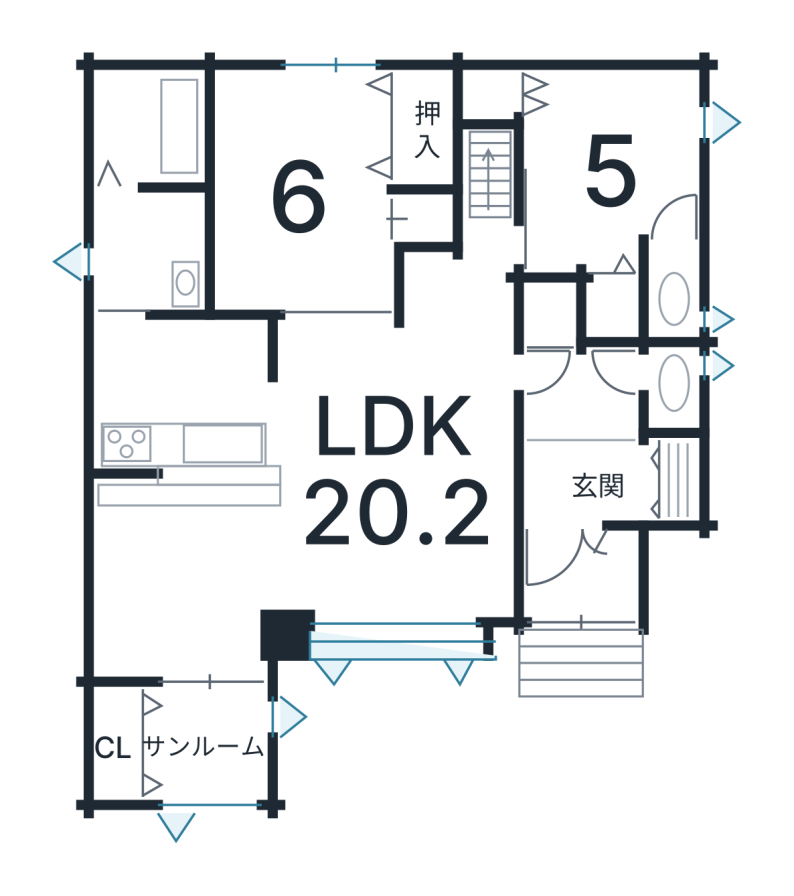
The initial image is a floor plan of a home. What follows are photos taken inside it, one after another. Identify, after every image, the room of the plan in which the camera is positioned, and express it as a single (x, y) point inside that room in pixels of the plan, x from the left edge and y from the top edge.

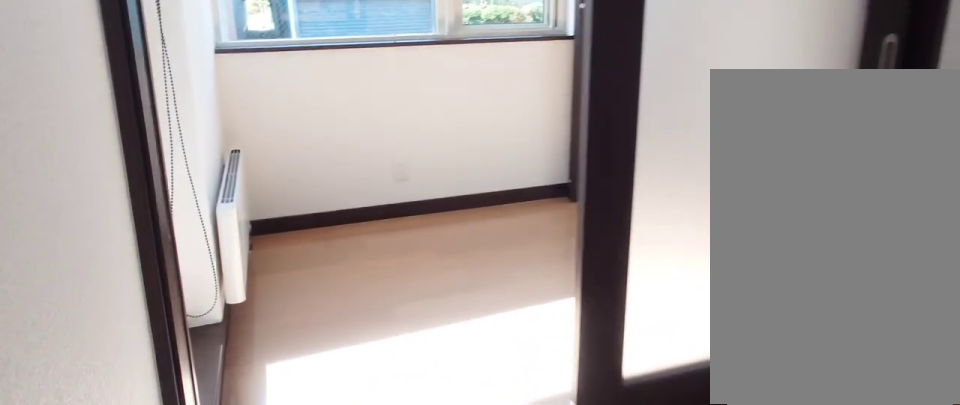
(192, 756)
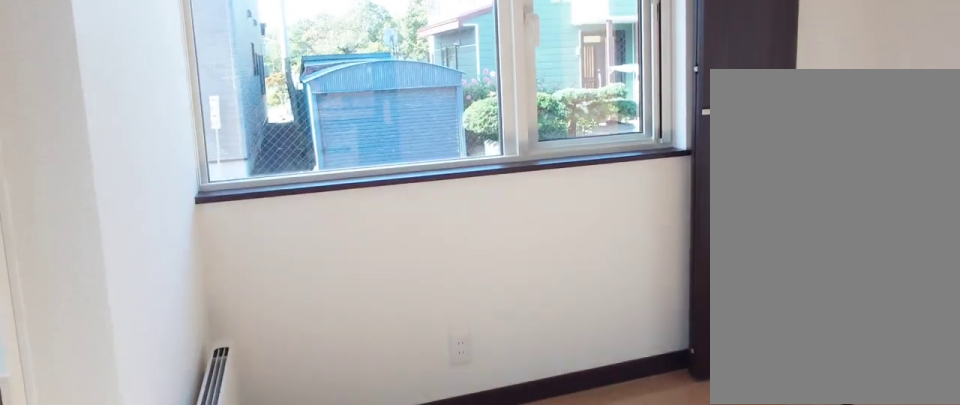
(192, 756)
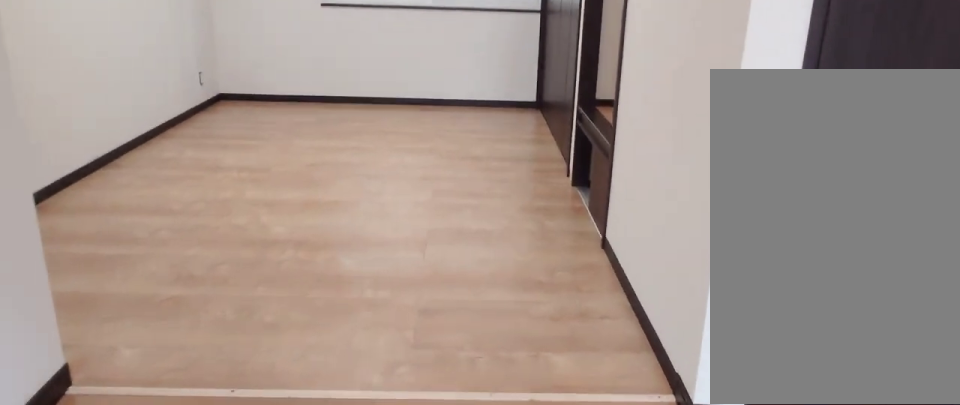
(277, 145)
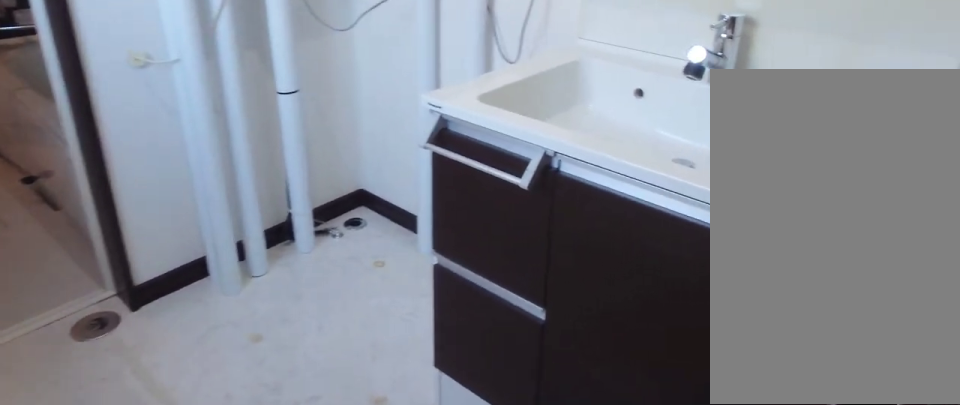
(143, 269)
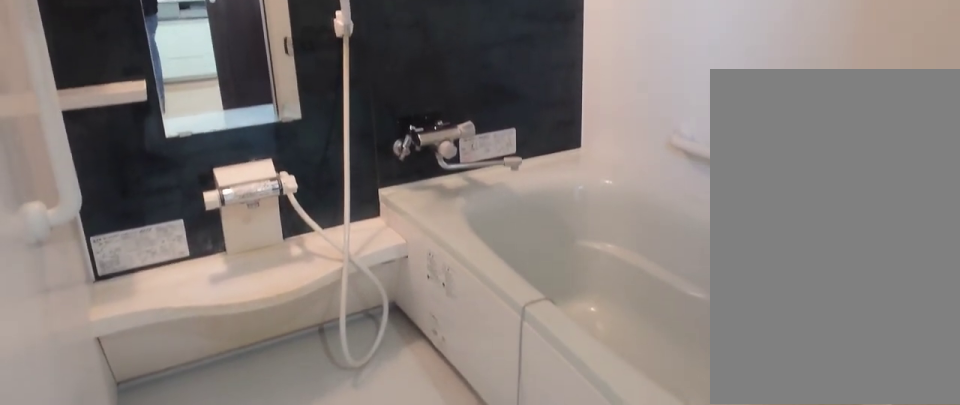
(135, 140)
